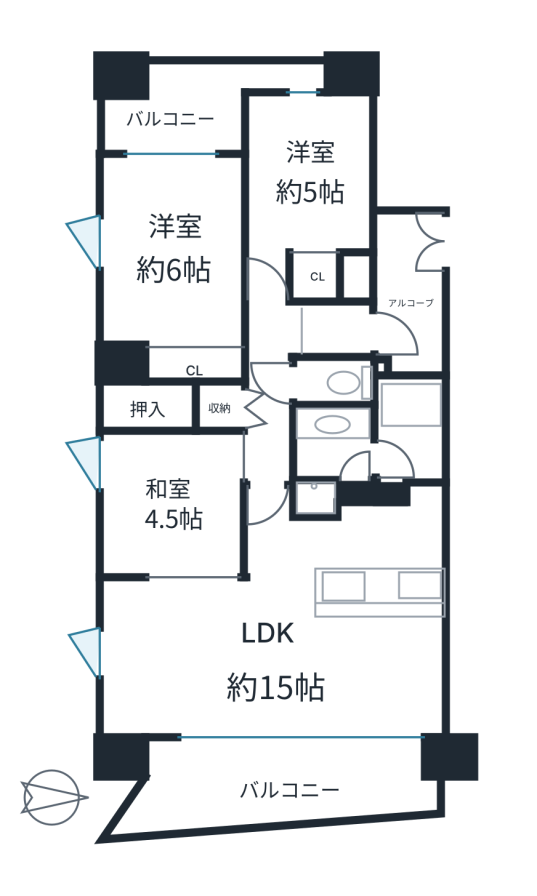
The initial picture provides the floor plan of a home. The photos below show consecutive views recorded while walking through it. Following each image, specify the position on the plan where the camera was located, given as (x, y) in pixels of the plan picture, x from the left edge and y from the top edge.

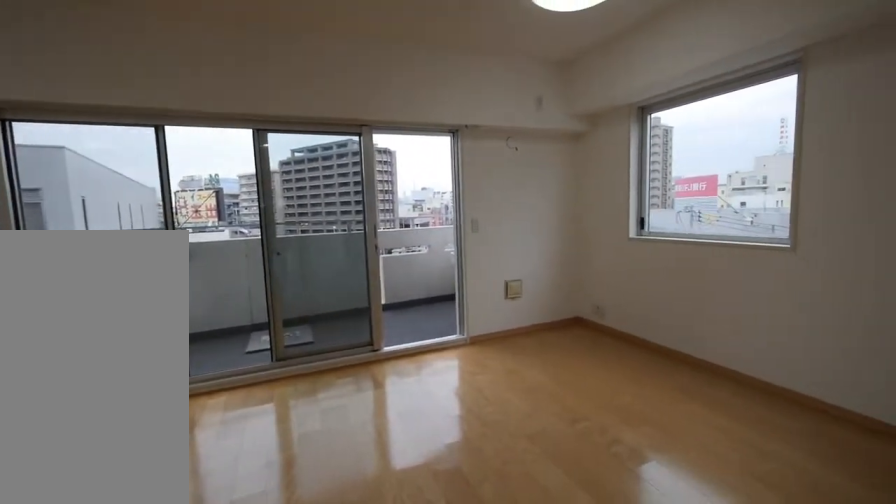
(174, 638)
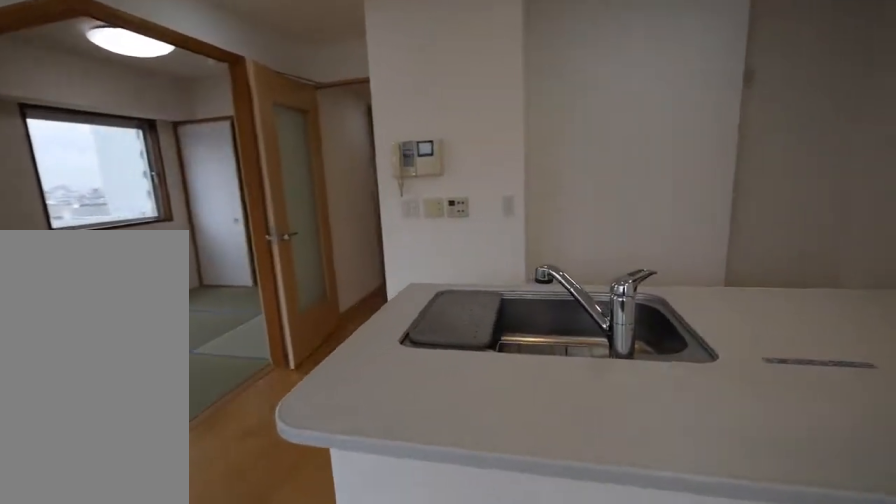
(350, 670)
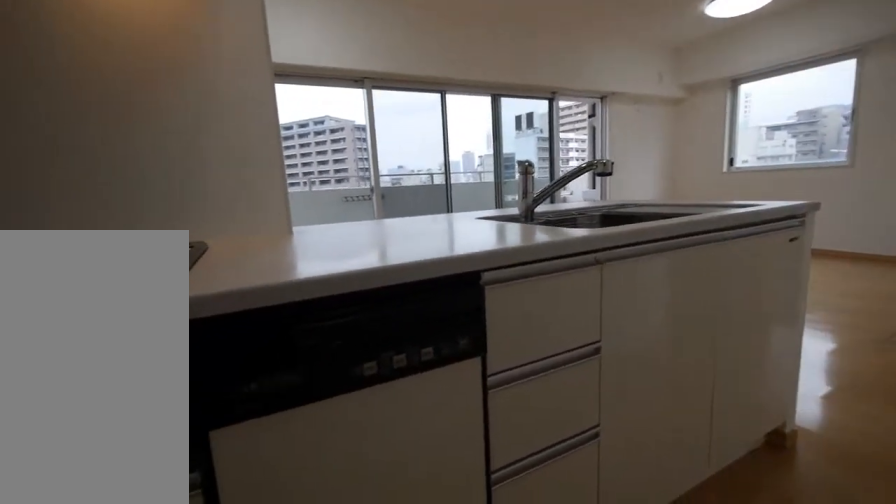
(350, 540)
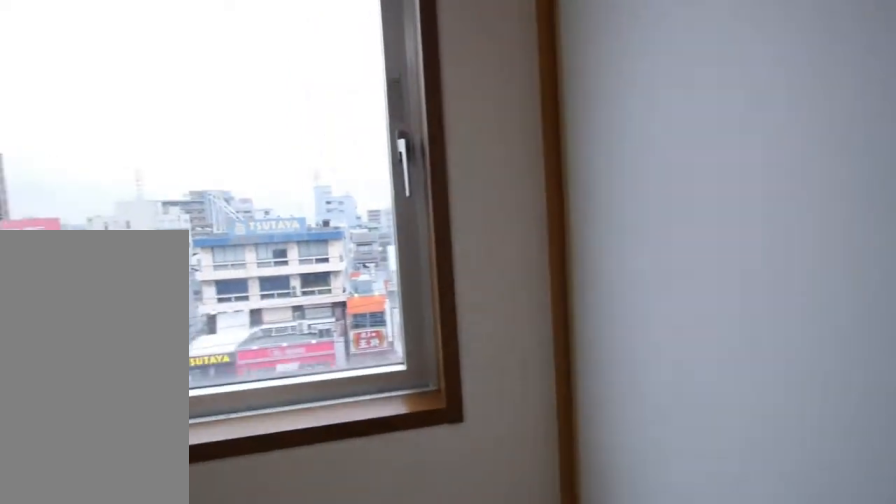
(155, 522)
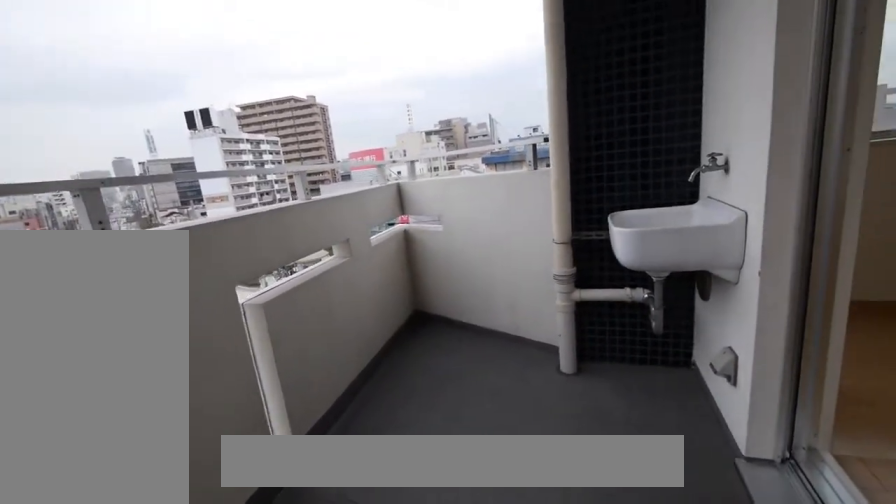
(175, 786)
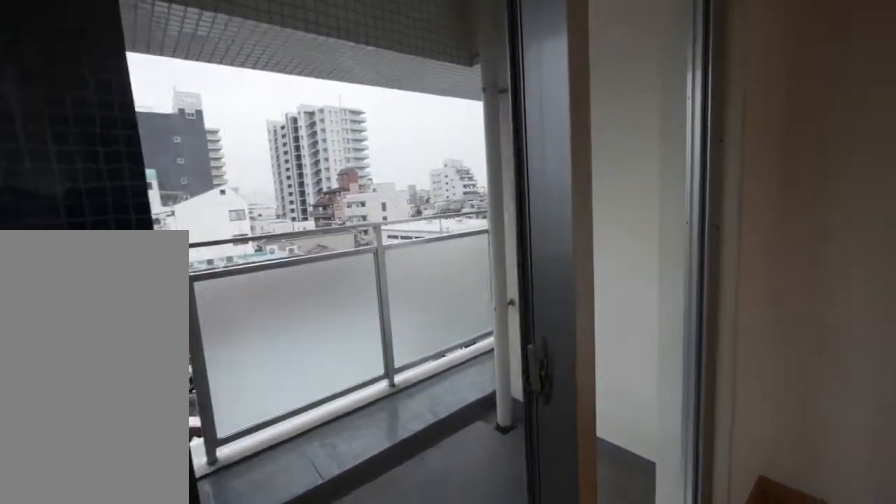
(155, 294)
